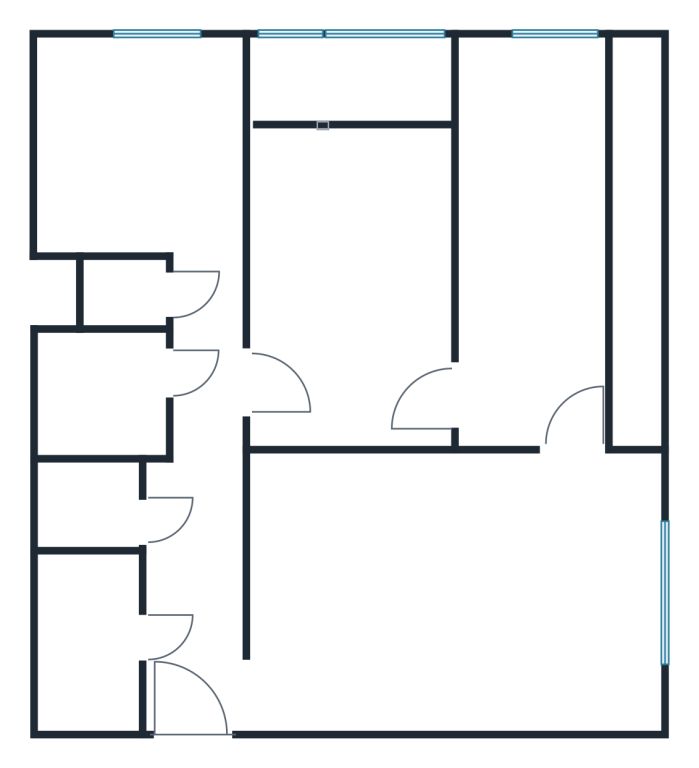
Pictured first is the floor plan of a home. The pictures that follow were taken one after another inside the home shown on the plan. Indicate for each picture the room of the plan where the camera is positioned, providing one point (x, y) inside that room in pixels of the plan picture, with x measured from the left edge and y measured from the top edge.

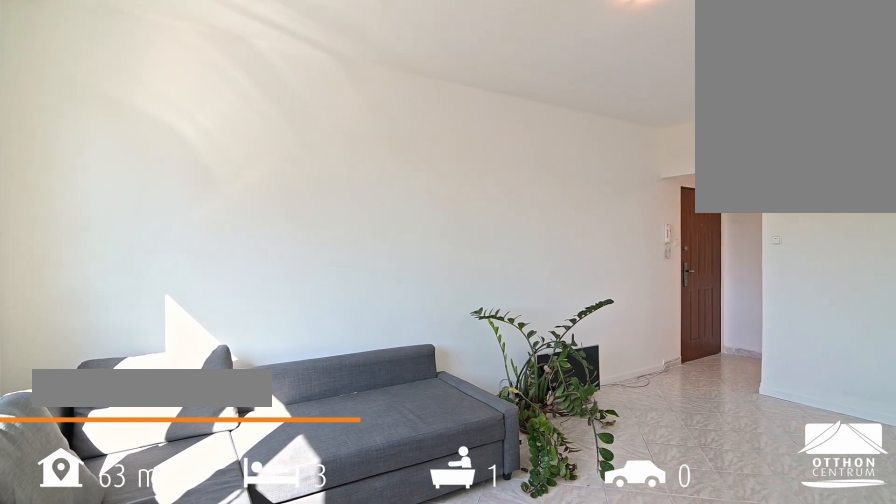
(457, 596)
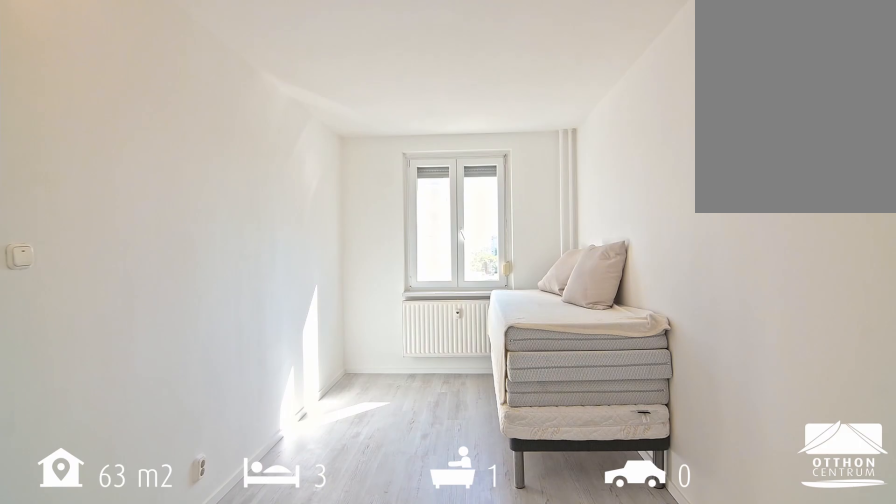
(538, 263)
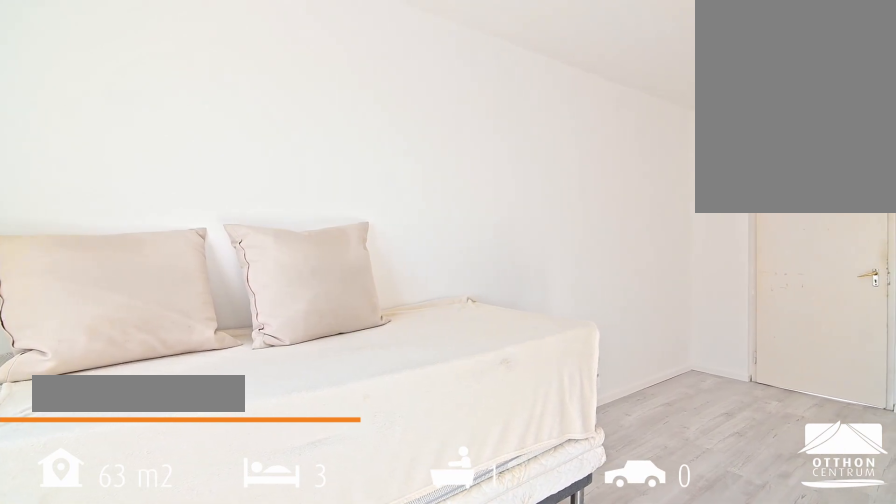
(538, 263)
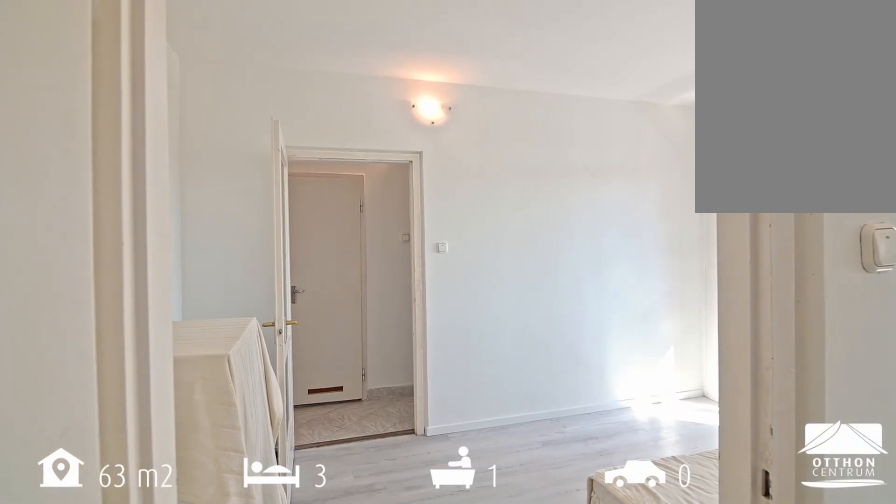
(359, 285)
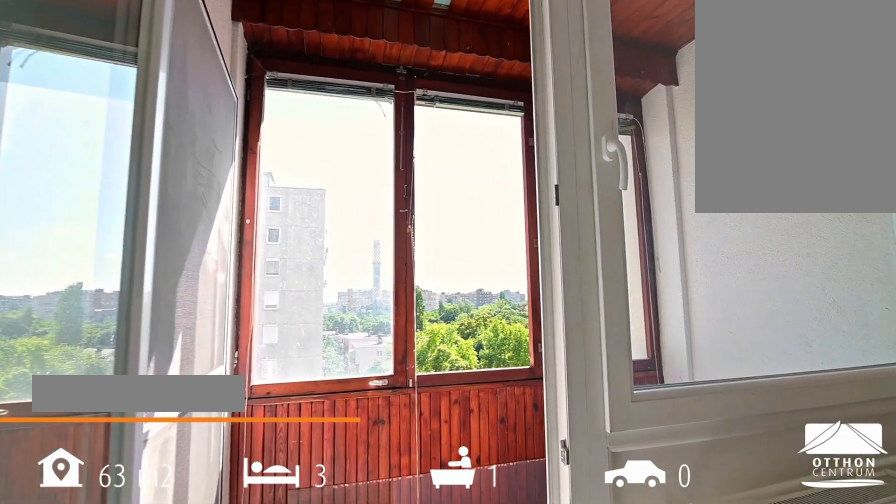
(354, 83)
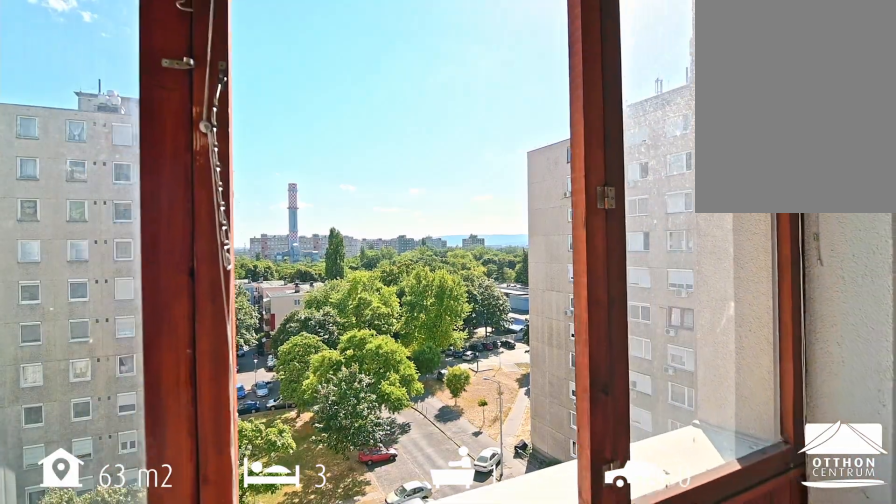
(352, 83)
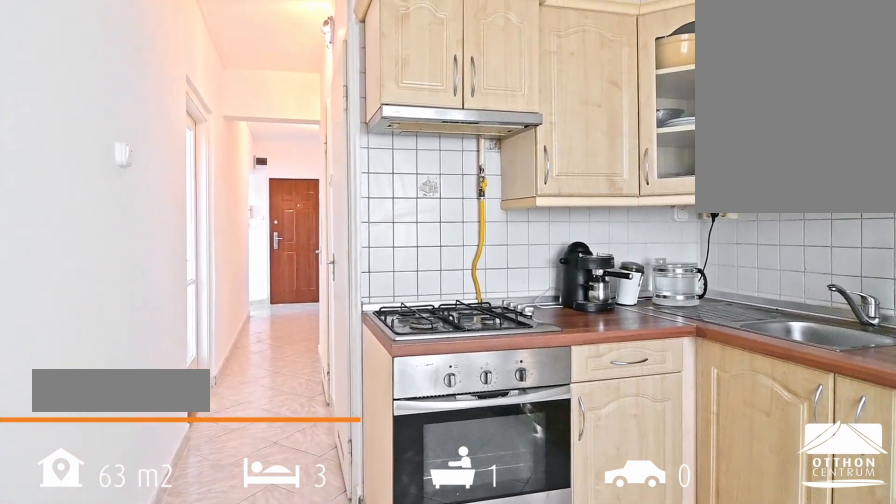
(136, 144)
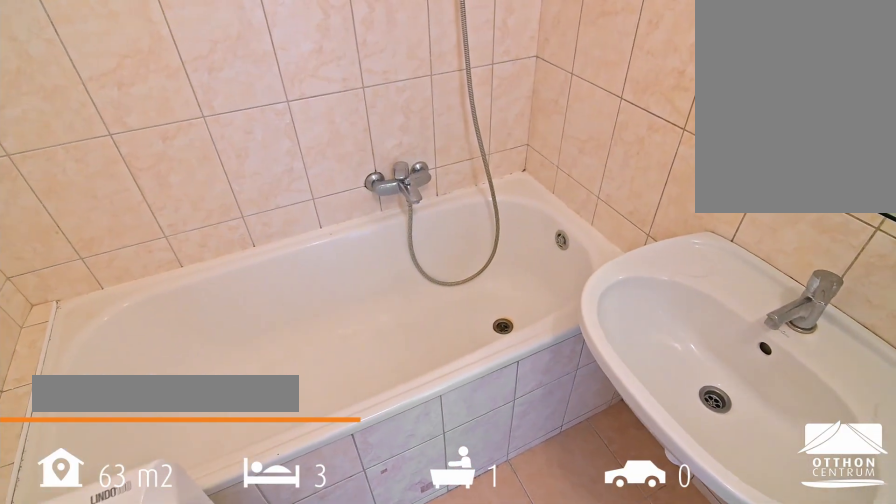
(108, 394)
